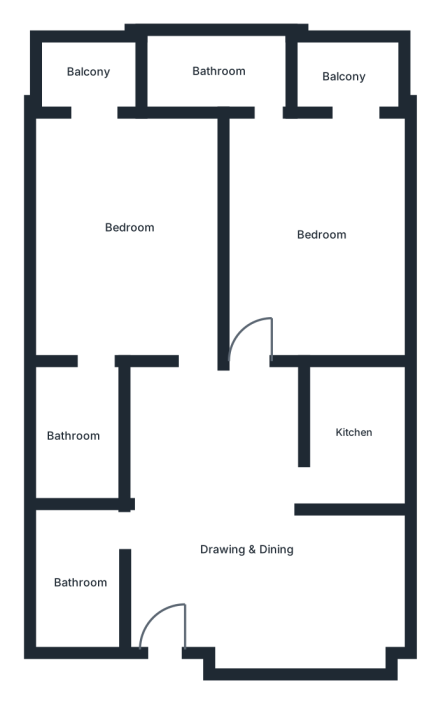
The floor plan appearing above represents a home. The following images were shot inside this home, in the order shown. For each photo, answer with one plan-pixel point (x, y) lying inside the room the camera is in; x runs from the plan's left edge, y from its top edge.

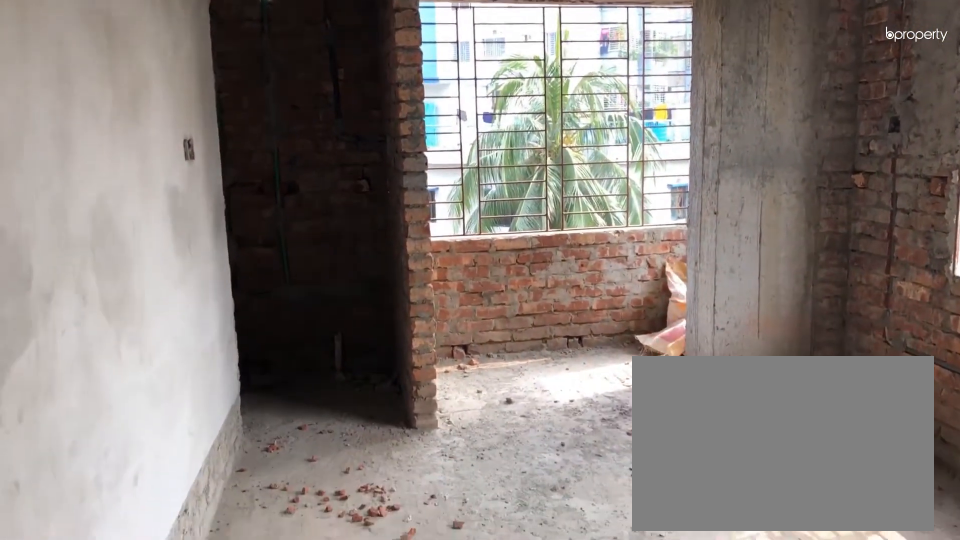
(314, 237)
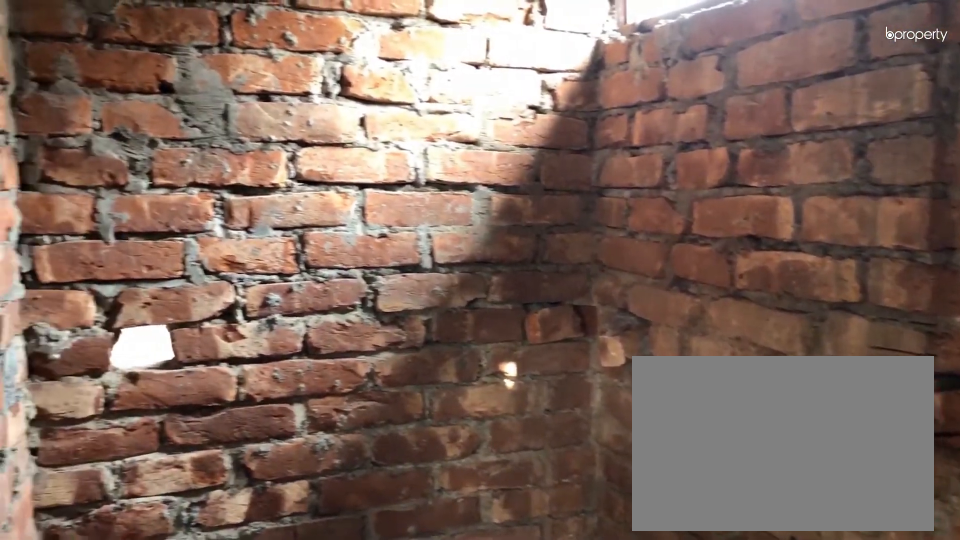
(221, 70)
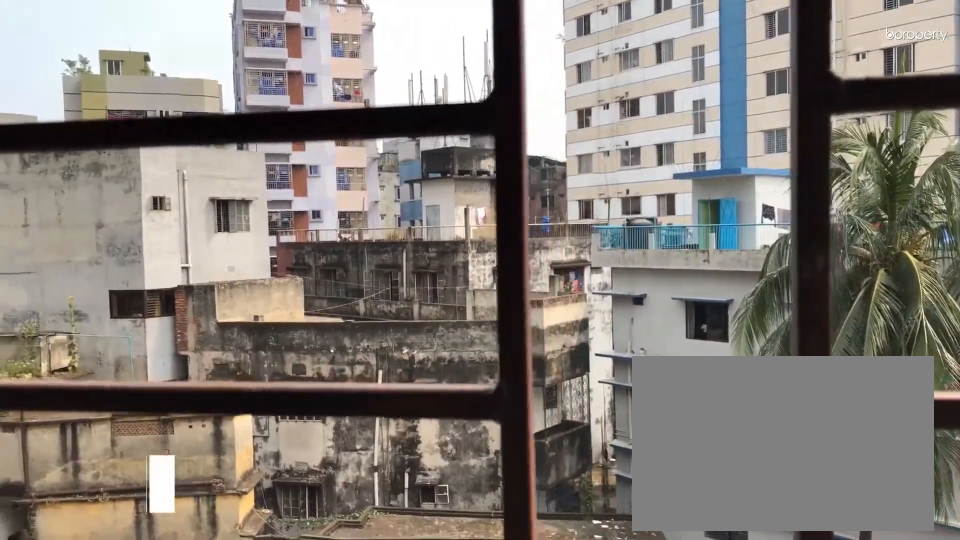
(344, 80)
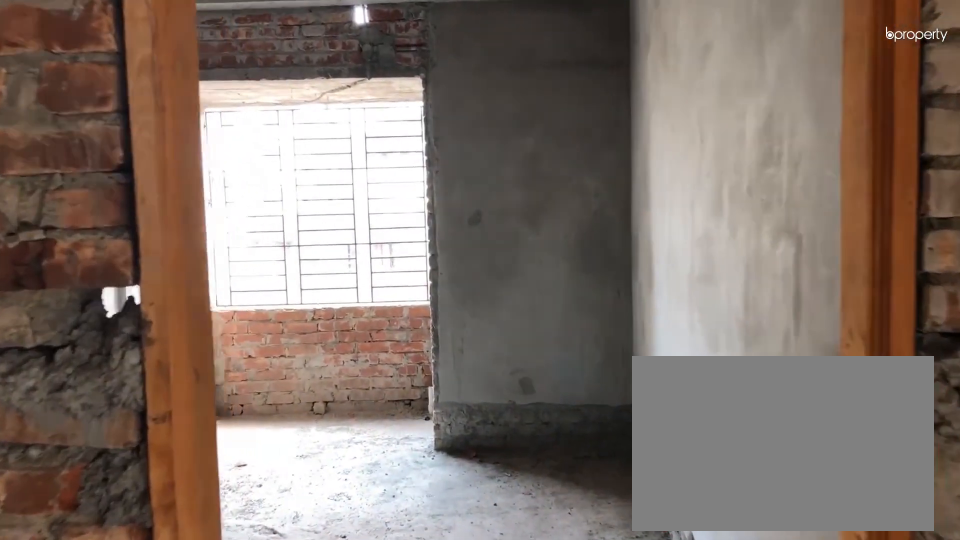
(132, 228)
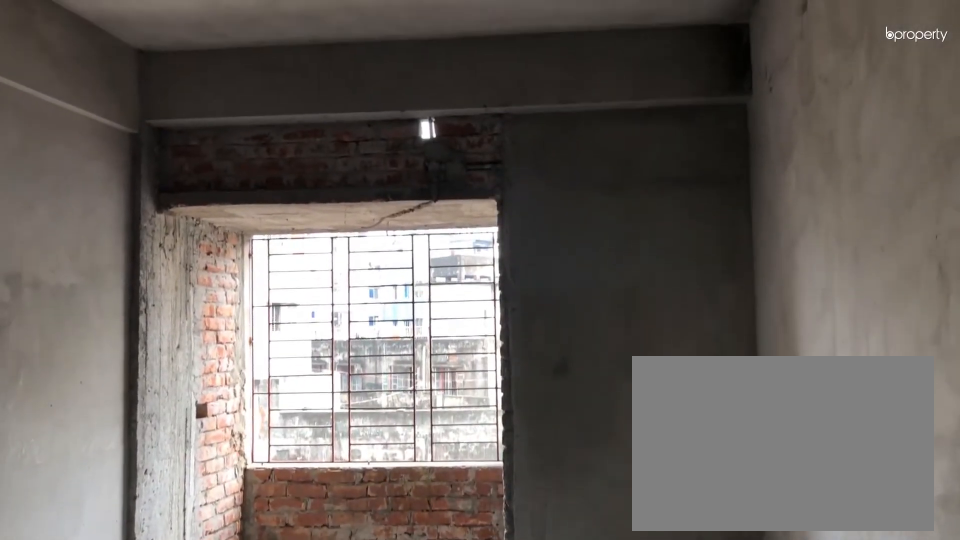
(132, 228)
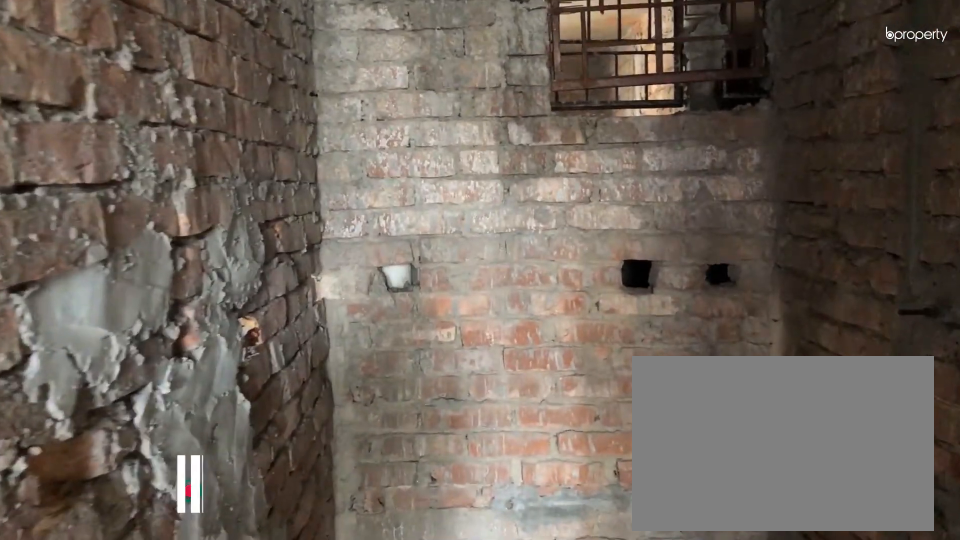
(73, 435)
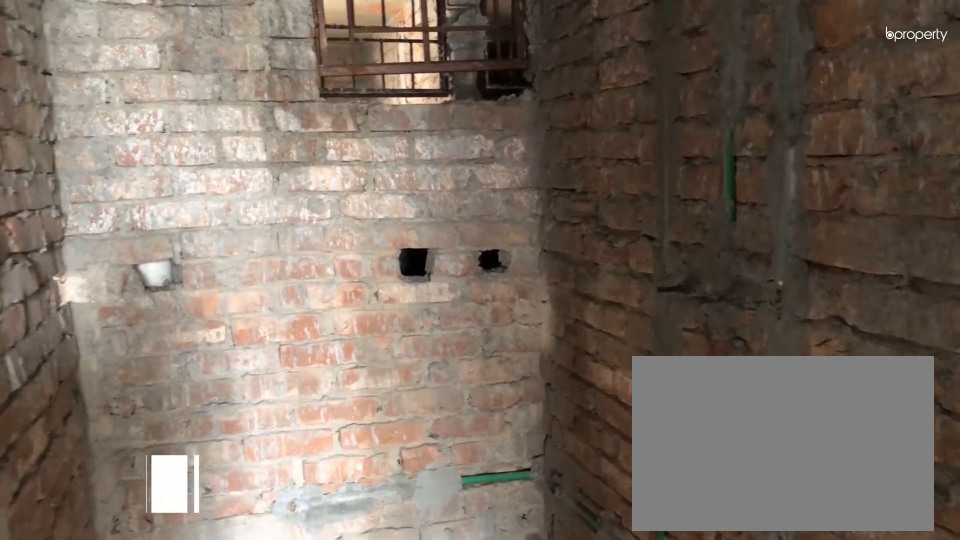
(73, 435)
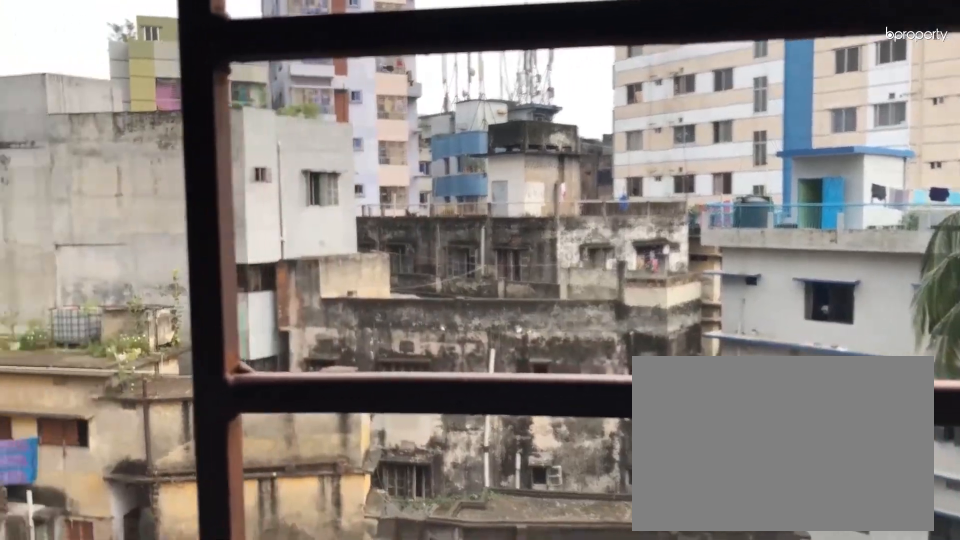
(83, 75)
